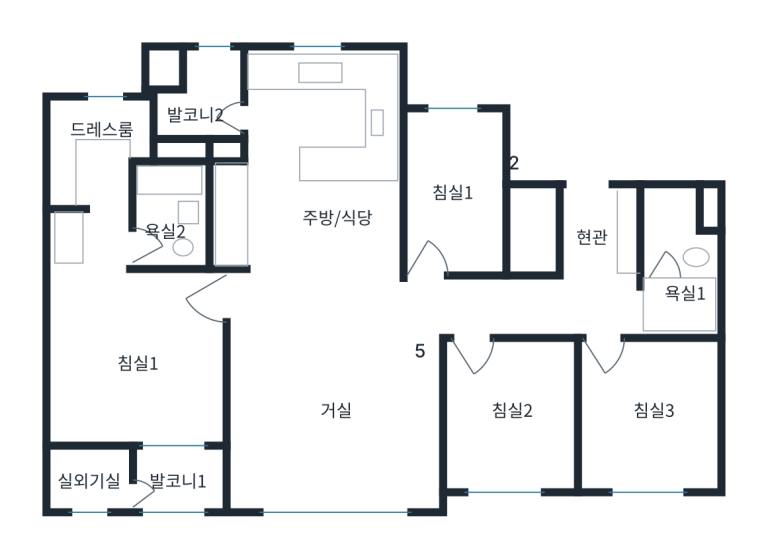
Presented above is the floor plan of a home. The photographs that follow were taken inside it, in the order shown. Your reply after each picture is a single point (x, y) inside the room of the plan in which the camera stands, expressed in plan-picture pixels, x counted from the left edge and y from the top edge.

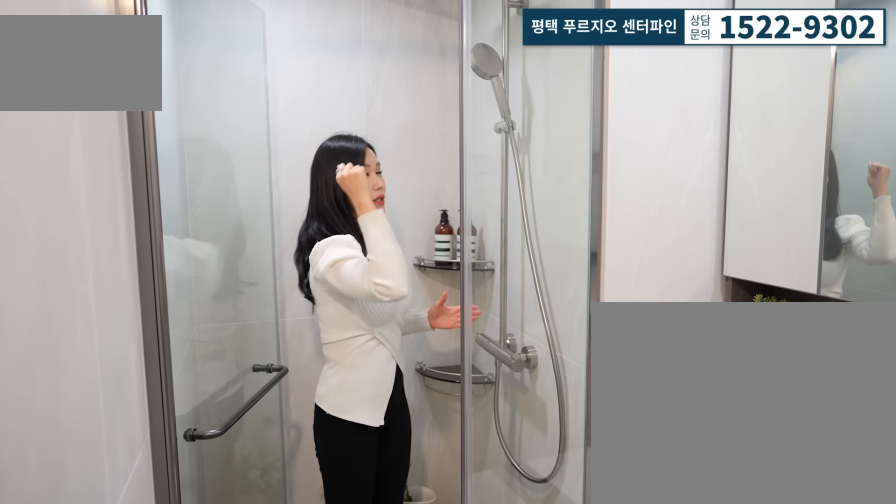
(694, 305)
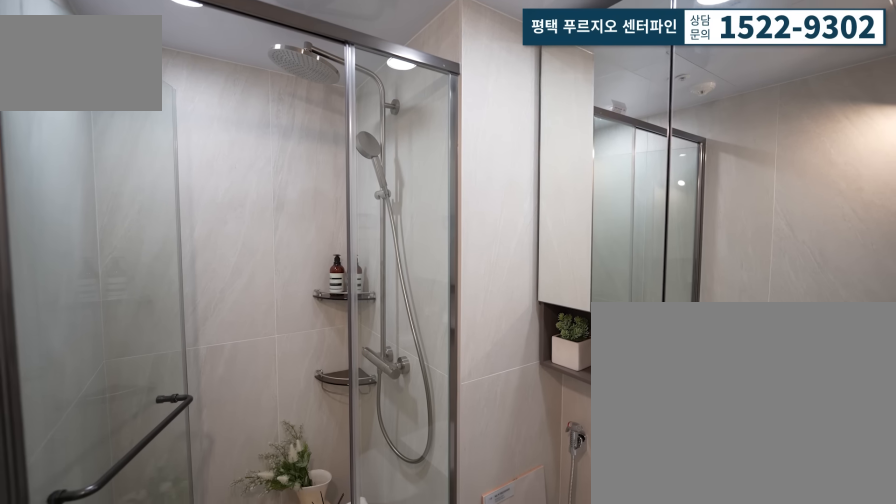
(666, 286)
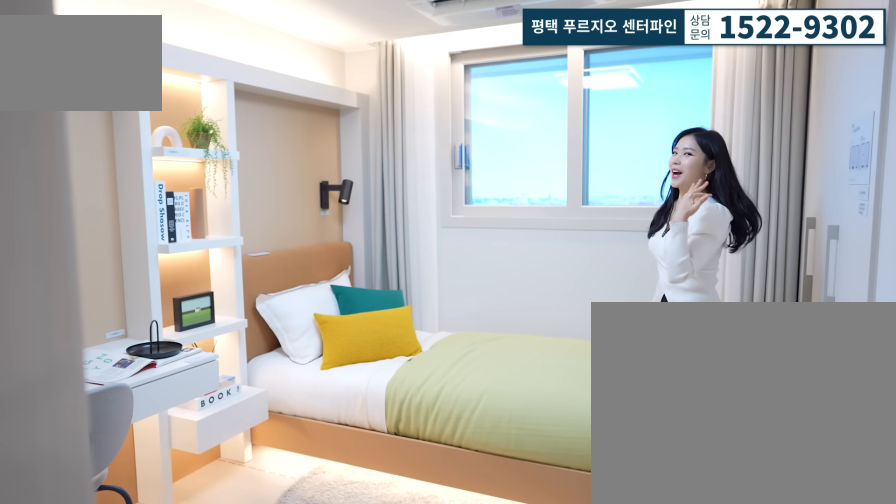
(652, 419)
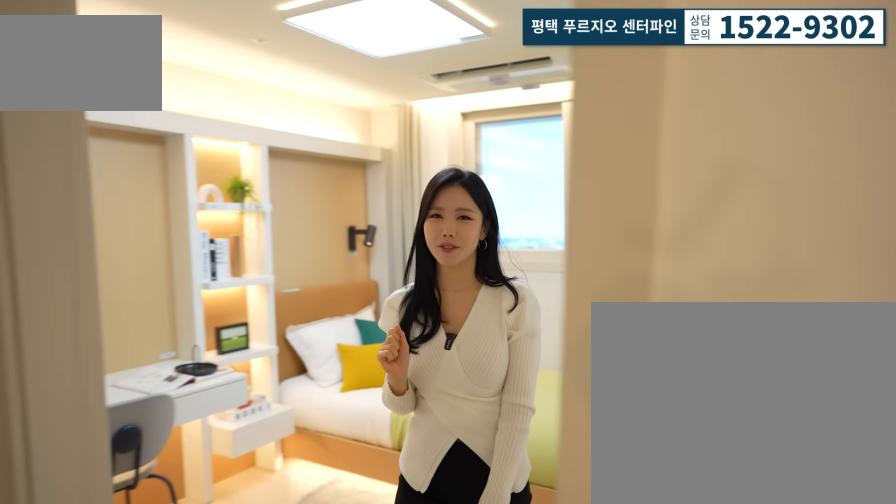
(652, 419)
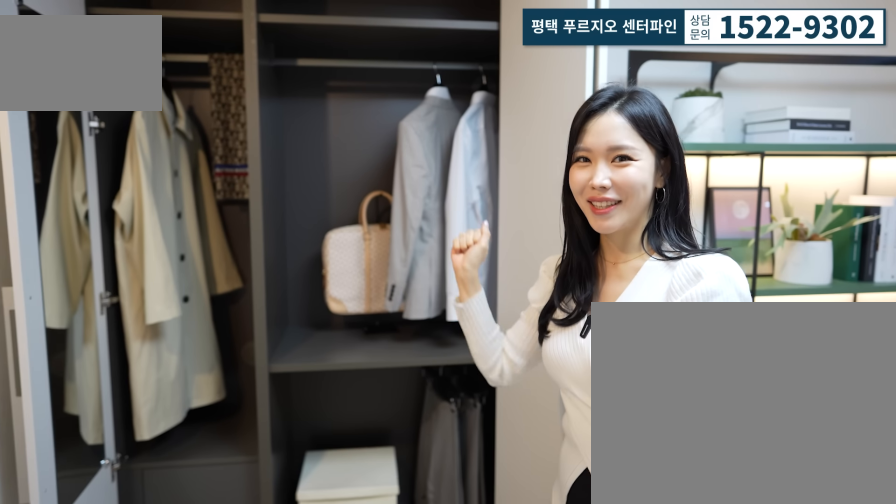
(514, 433)
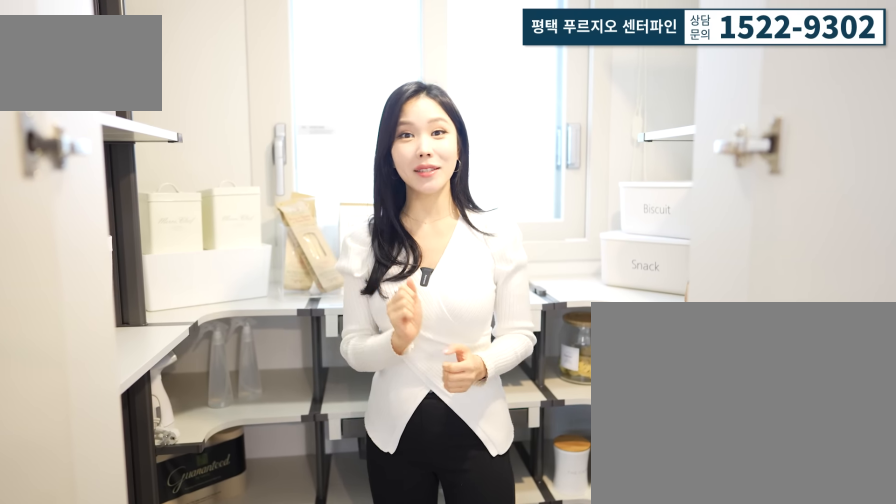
(452, 215)
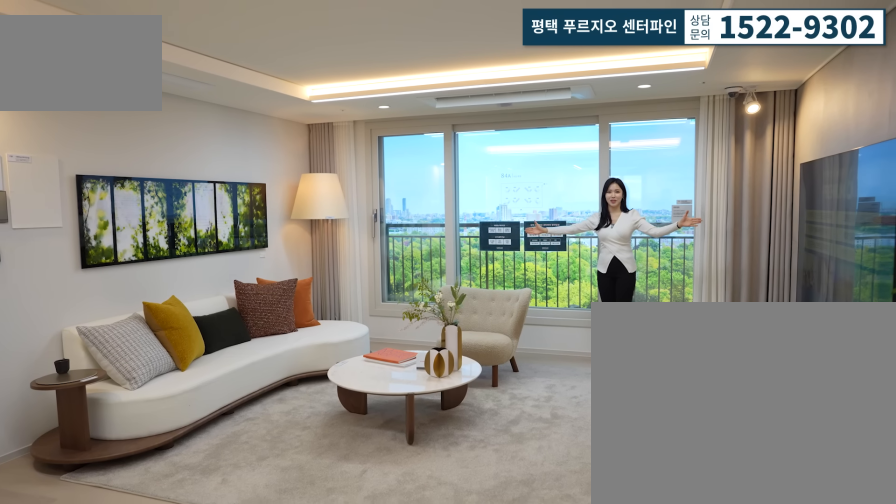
(329, 428)
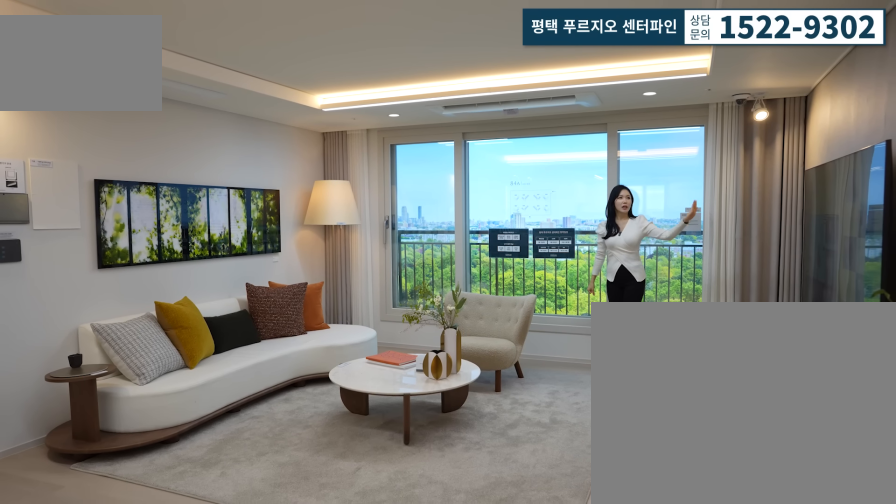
(329, 428)
